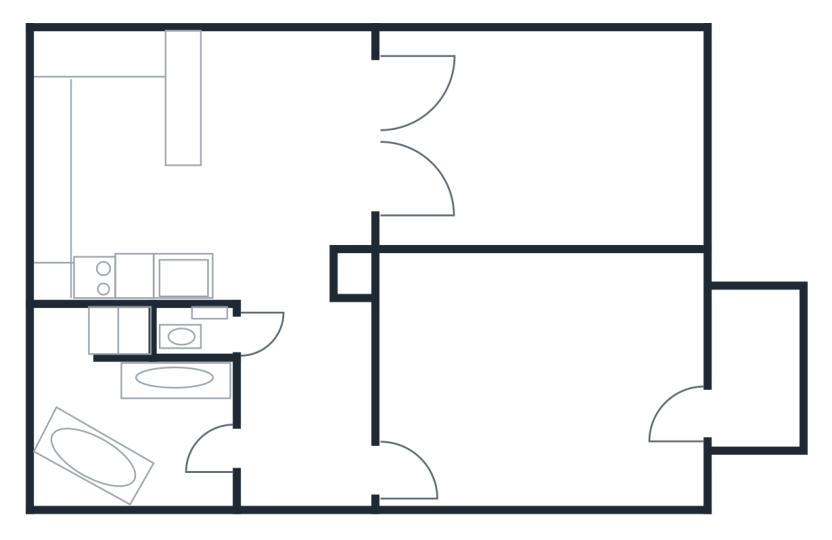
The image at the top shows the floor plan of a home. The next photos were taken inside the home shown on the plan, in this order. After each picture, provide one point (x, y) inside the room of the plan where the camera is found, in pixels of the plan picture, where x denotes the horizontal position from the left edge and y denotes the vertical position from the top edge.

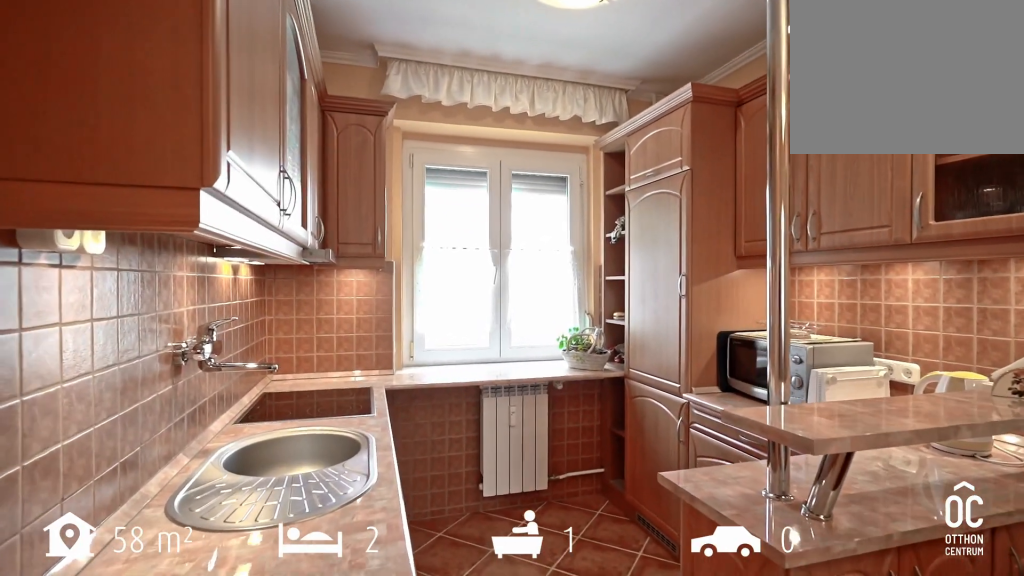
(276, 197)
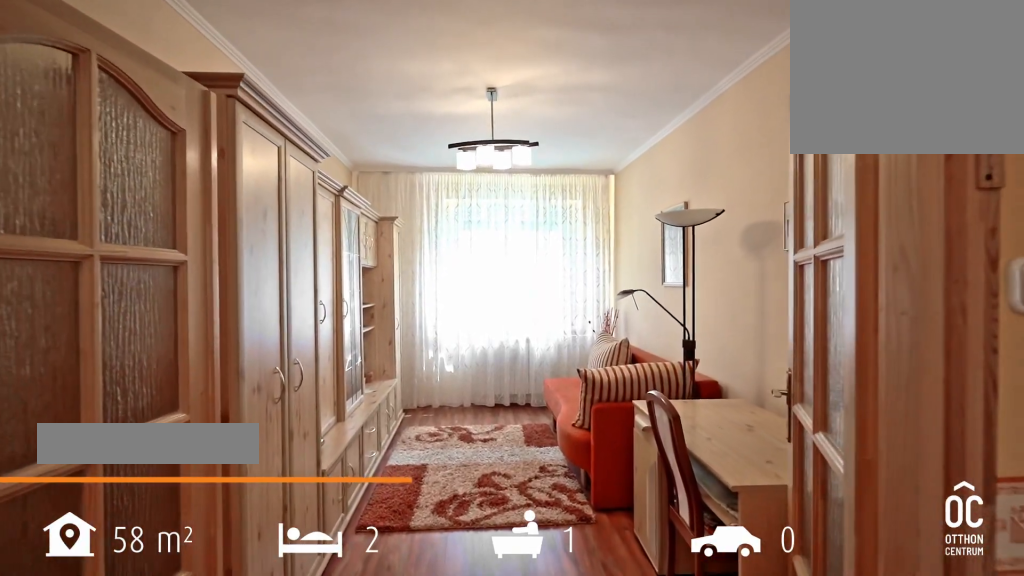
(562, 128)
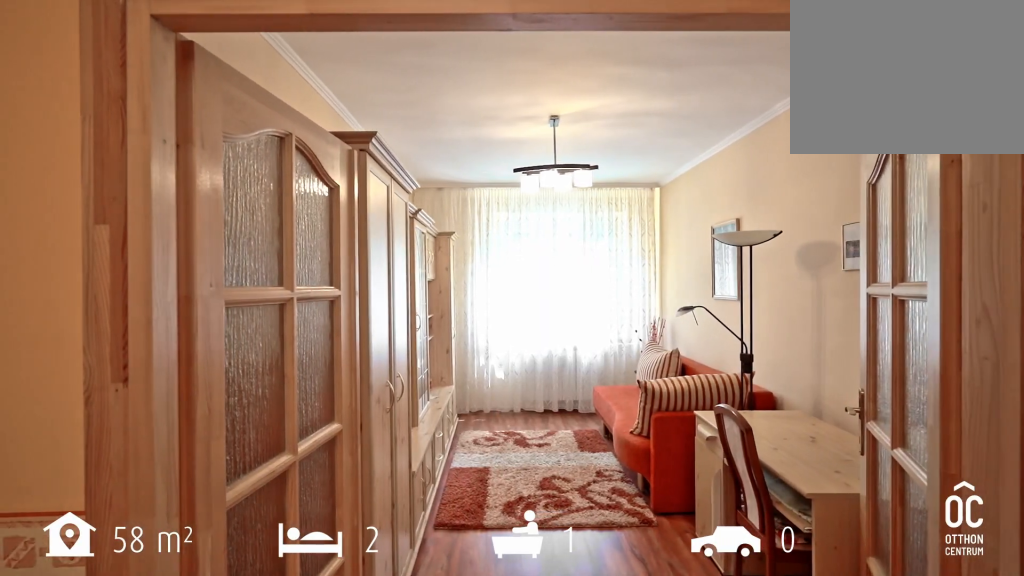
(562, 128)
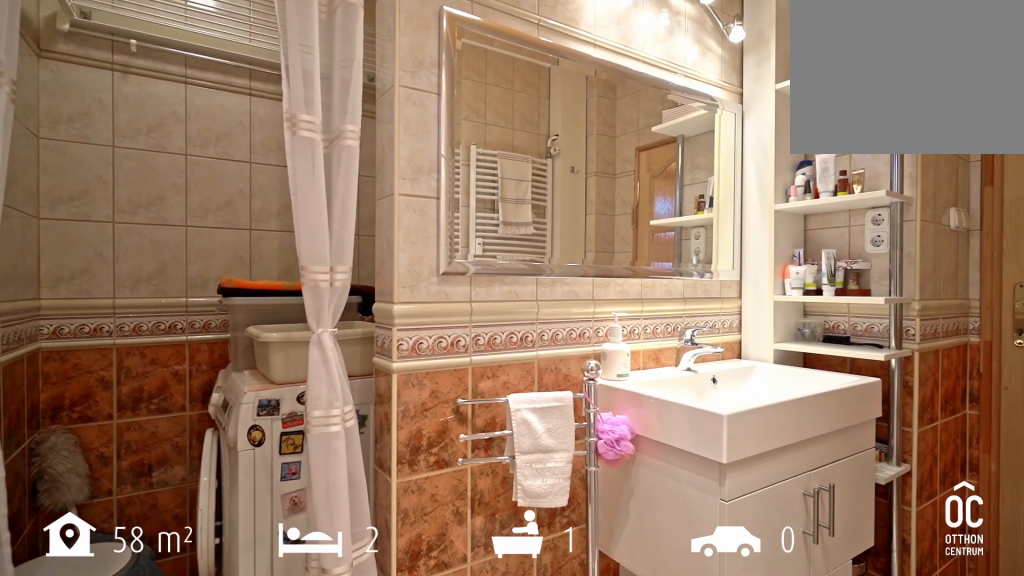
(144, 415)
